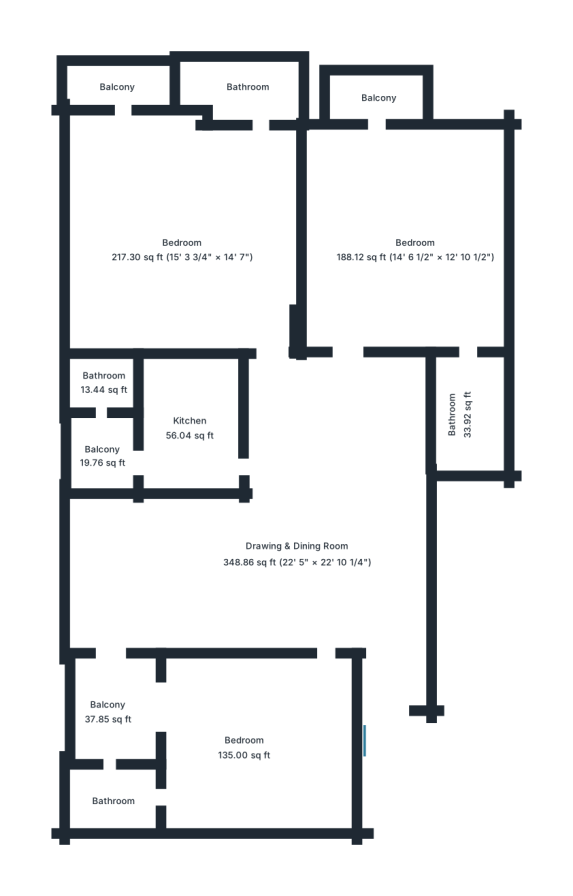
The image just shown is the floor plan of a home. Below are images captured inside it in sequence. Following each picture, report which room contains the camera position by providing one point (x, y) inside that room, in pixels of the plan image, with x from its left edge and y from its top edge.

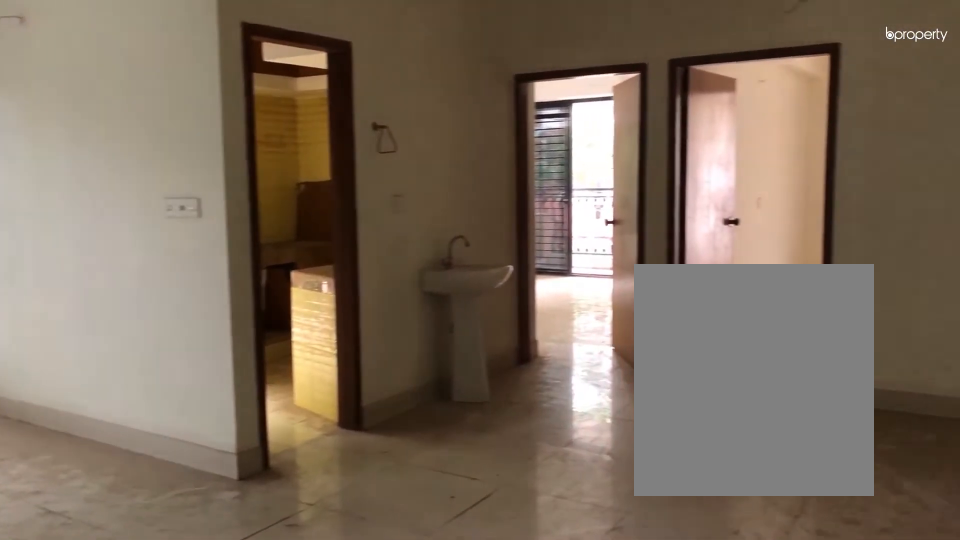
(297, 555)
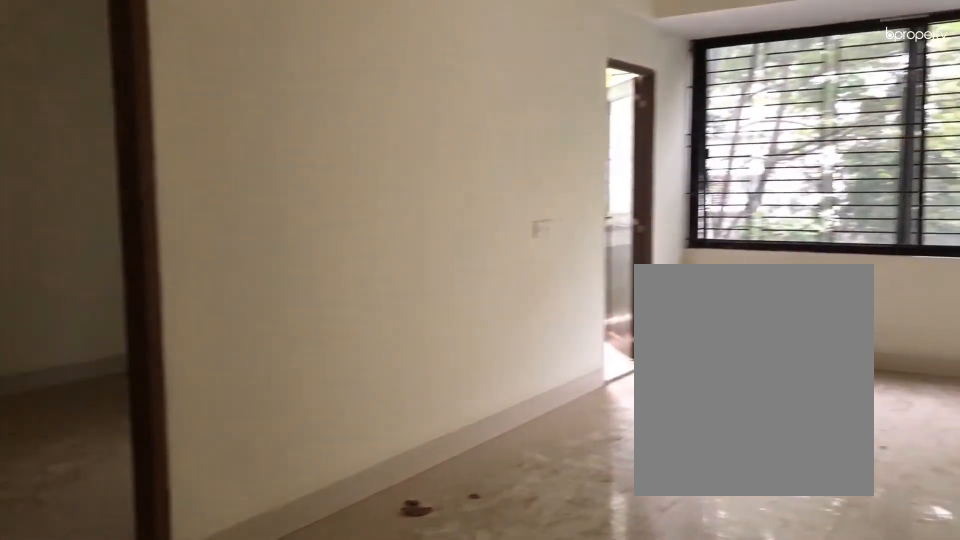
(297, 556)
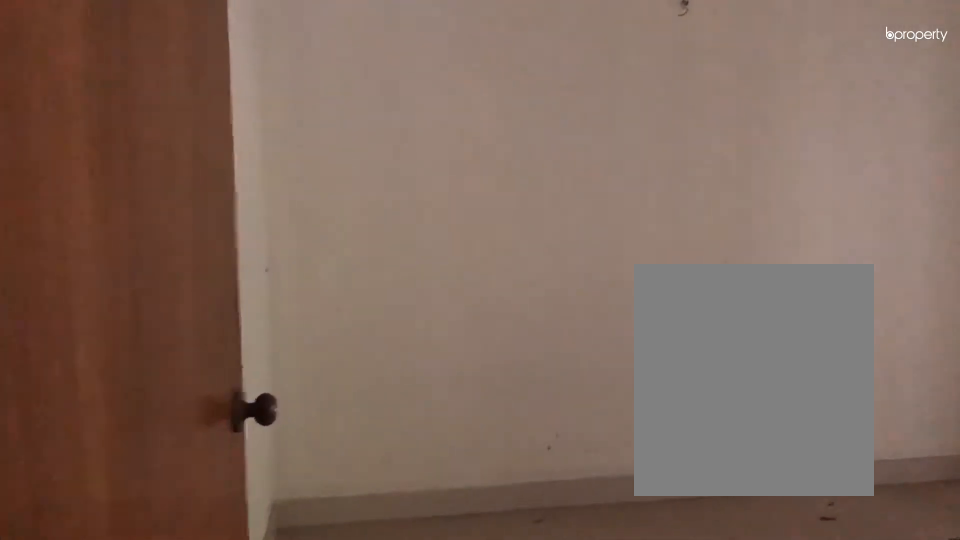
(238, 752)
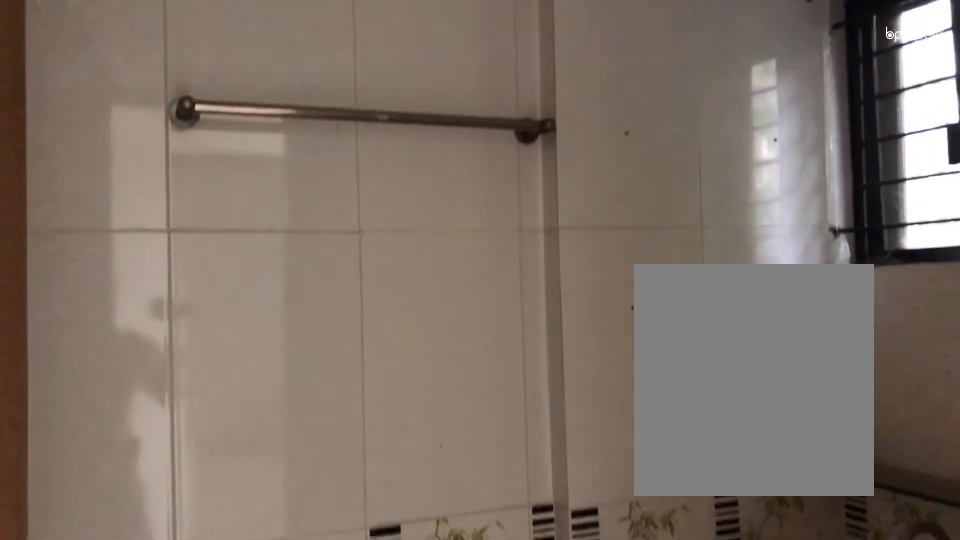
(118, 795)
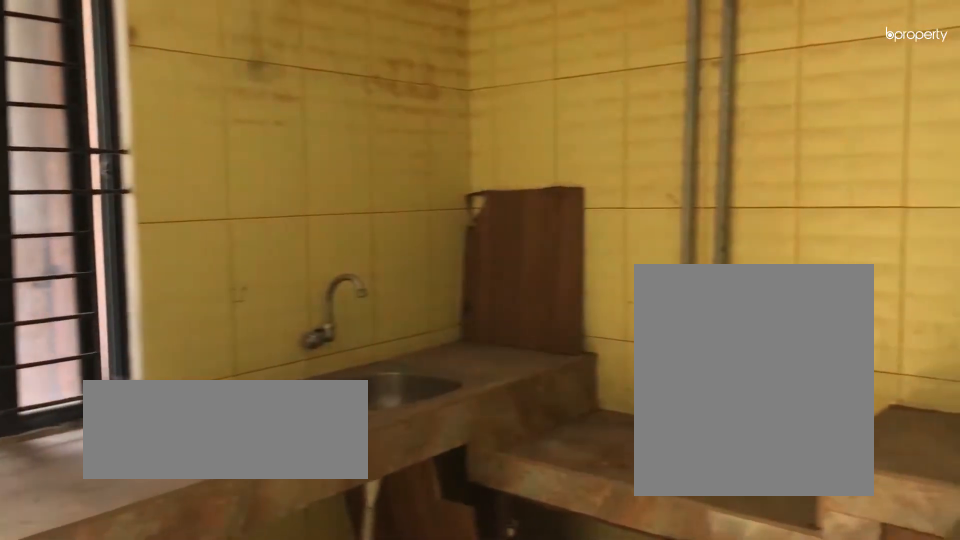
(188, 417)
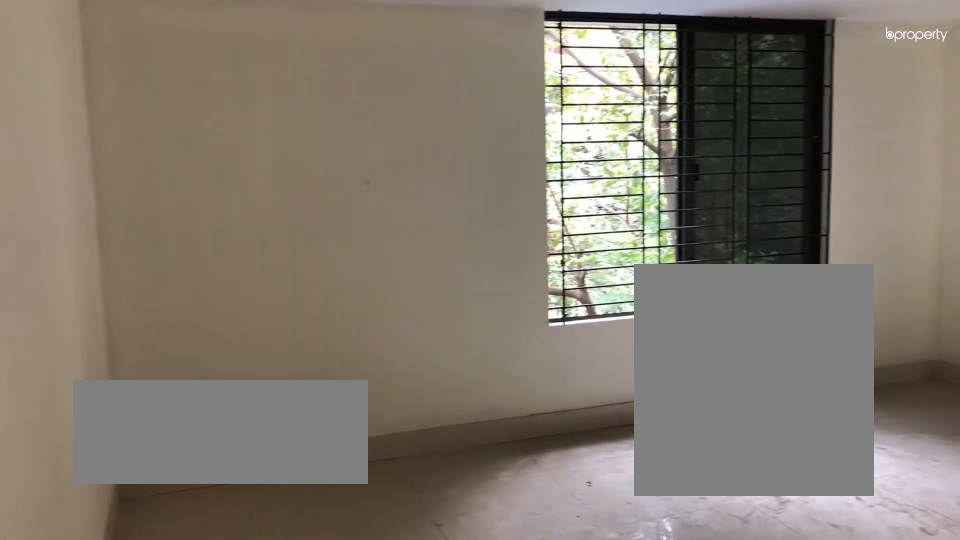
(180, 248)
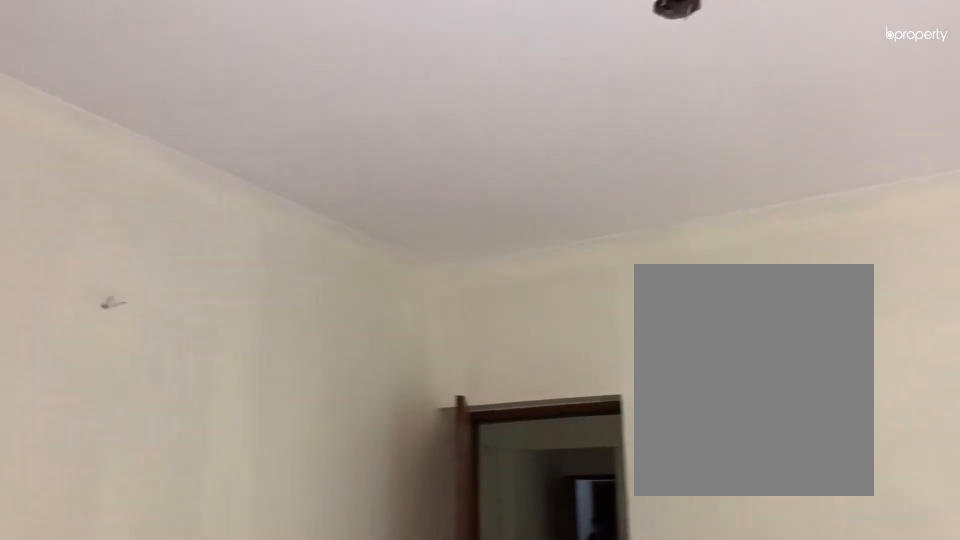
(180, 248)
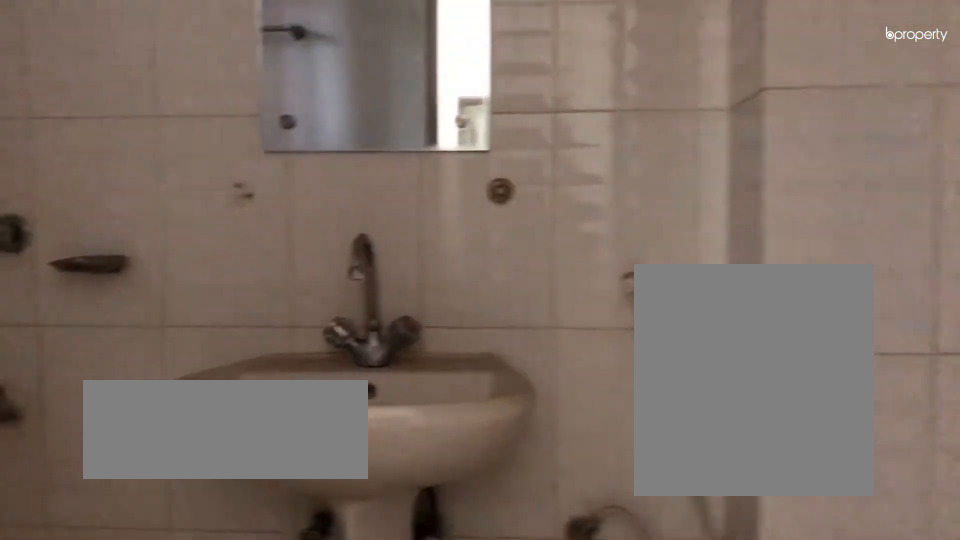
(248, 98)
